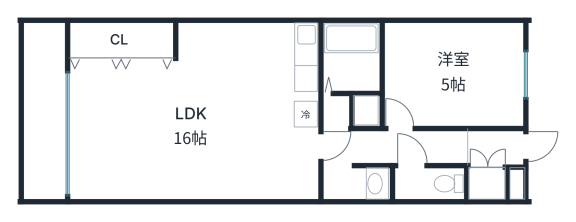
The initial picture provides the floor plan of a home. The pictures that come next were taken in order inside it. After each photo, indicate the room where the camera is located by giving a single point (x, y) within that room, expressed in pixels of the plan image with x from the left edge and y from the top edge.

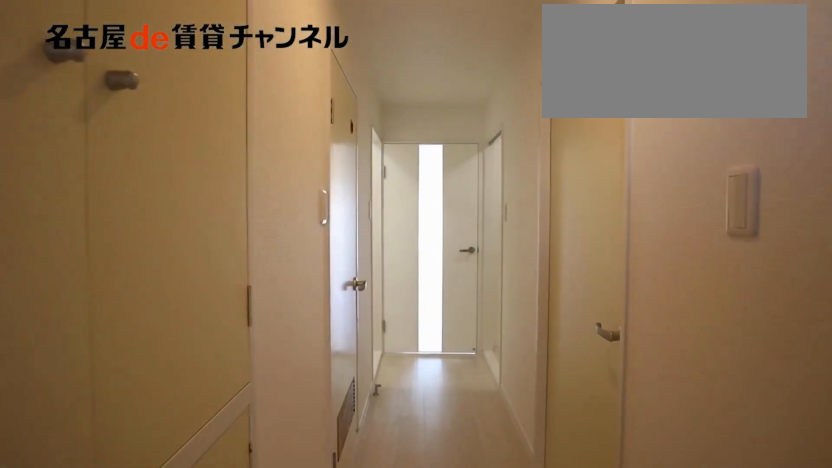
(497, 149)
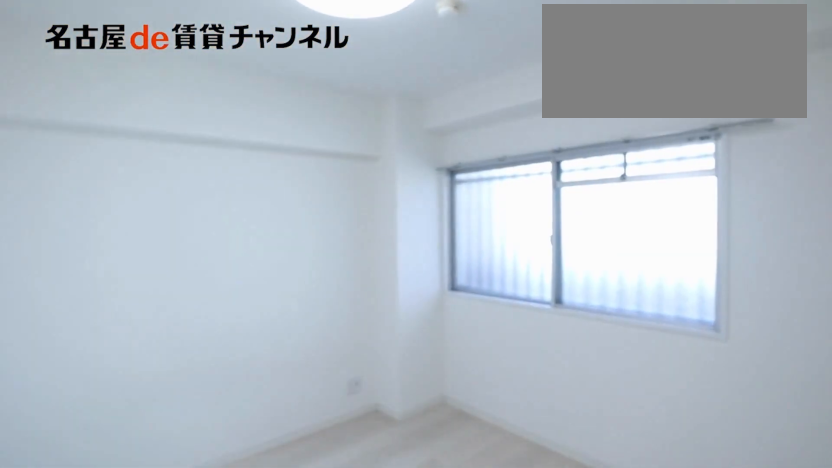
(454, 75)
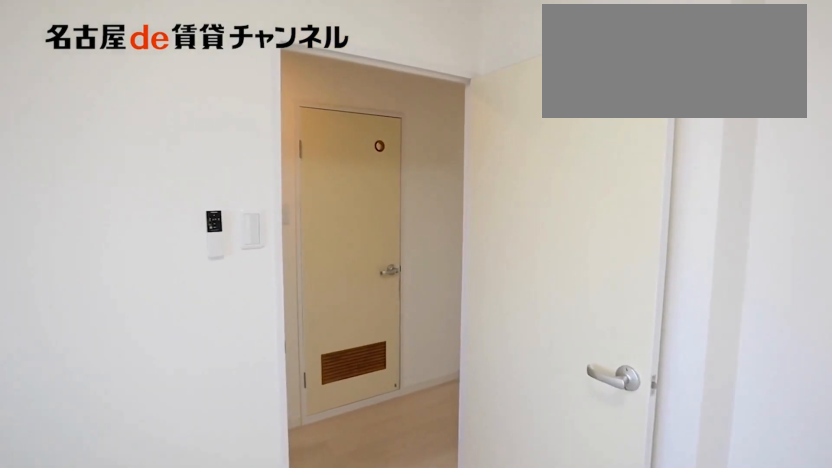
(454, 75)
